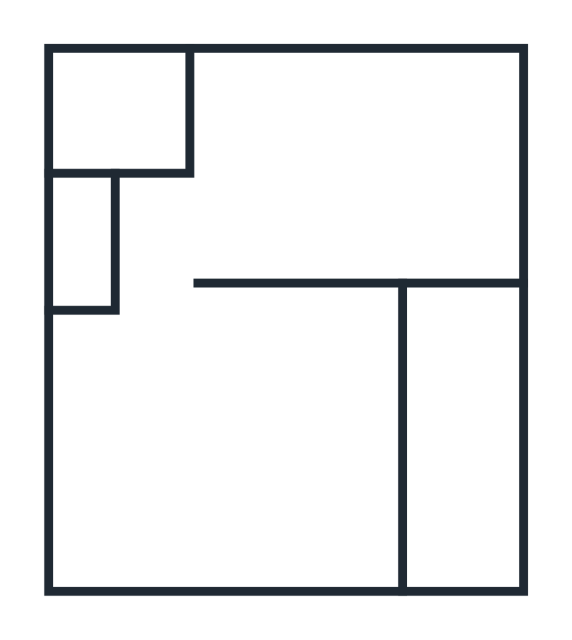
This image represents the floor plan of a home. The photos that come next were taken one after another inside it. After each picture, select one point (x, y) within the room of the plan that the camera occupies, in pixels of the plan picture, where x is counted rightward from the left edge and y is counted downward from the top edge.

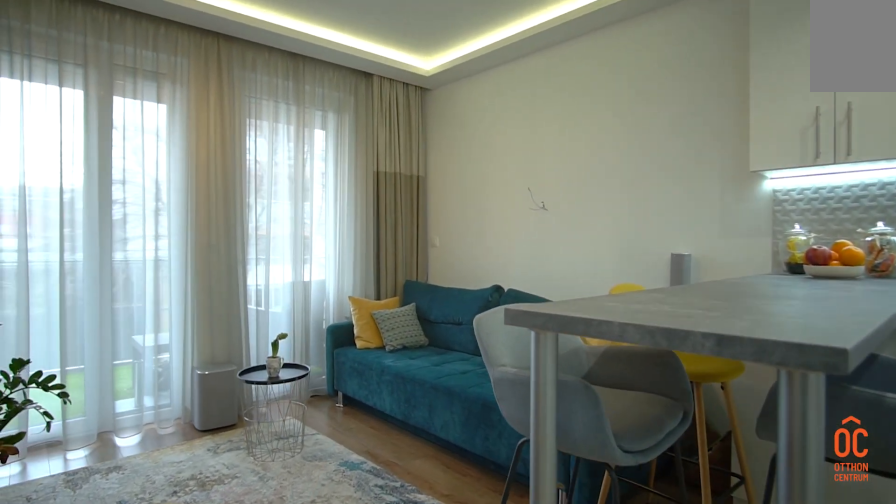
(214, 467)
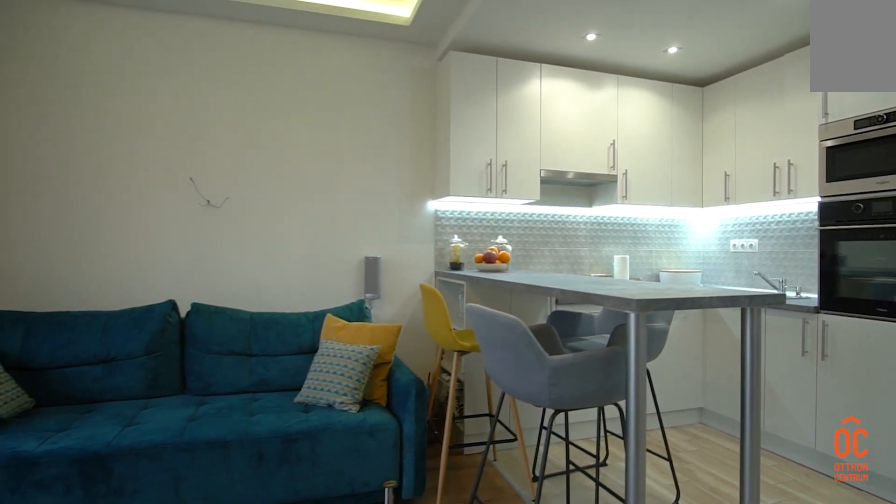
(213, 467)
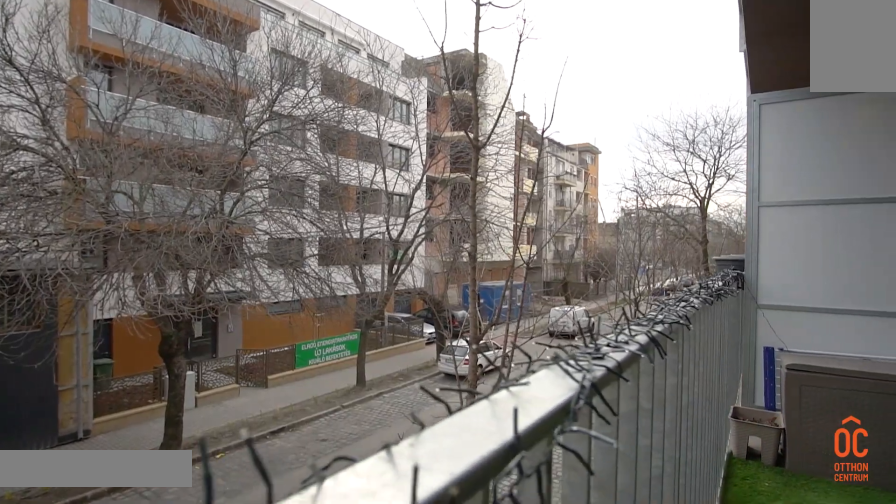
(466, 431)
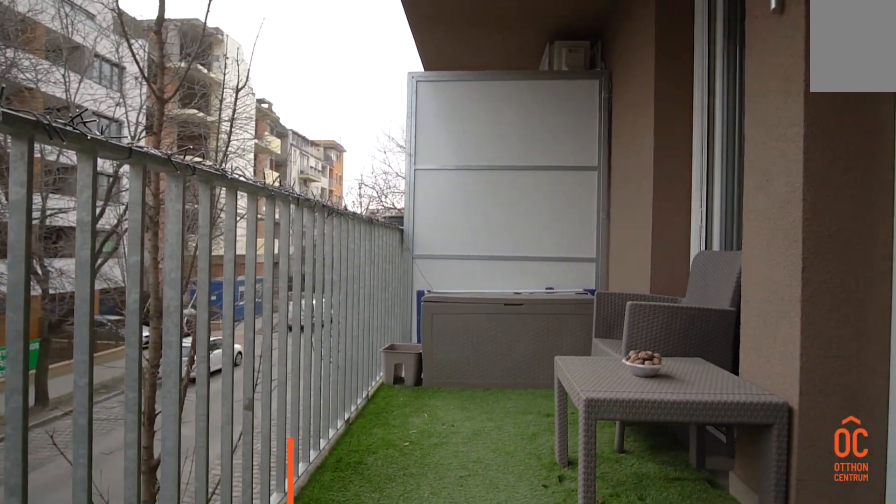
(467, 431)
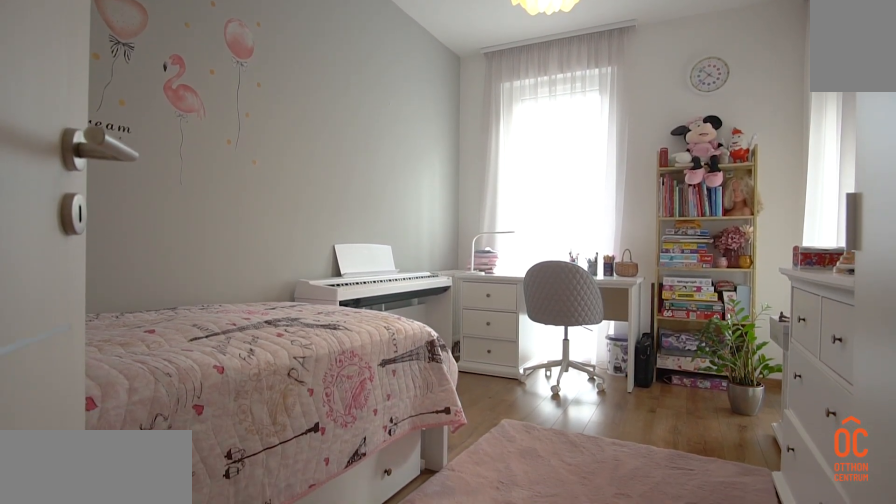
(366, 168)
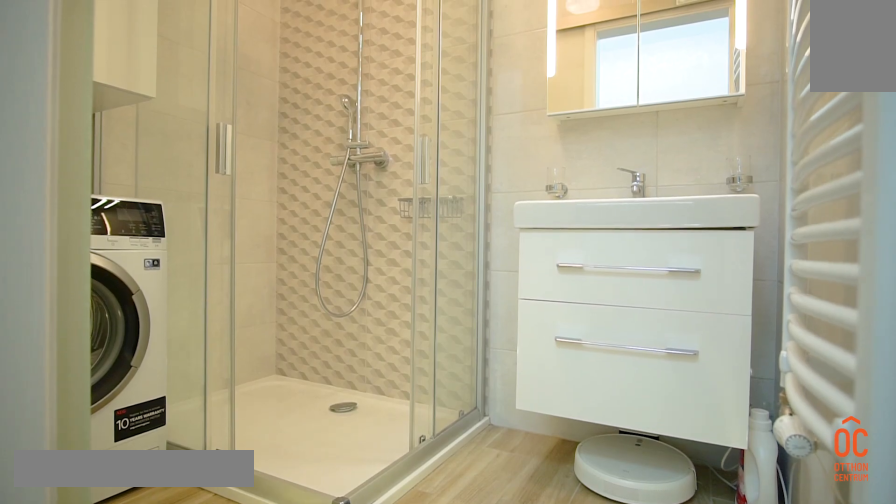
(113, 117)
